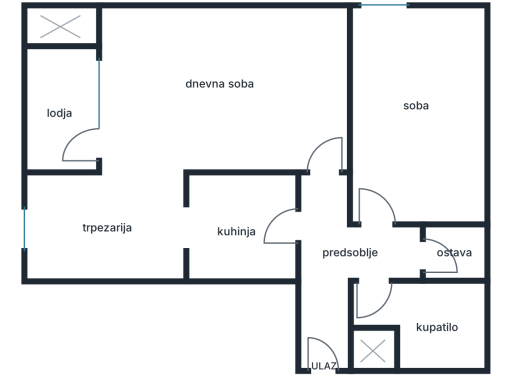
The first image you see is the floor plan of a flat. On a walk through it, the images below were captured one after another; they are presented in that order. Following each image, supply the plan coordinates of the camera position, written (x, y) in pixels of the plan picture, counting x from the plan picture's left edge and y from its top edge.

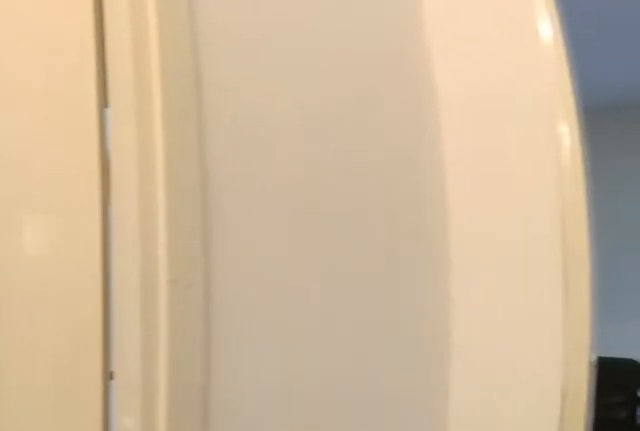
(321, 258)
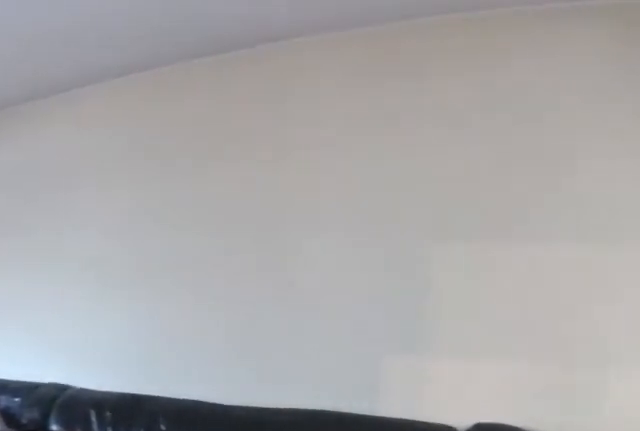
(332, 157)
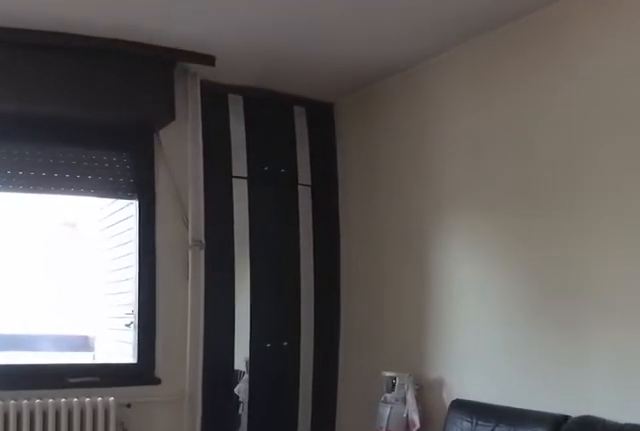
(228, 131)
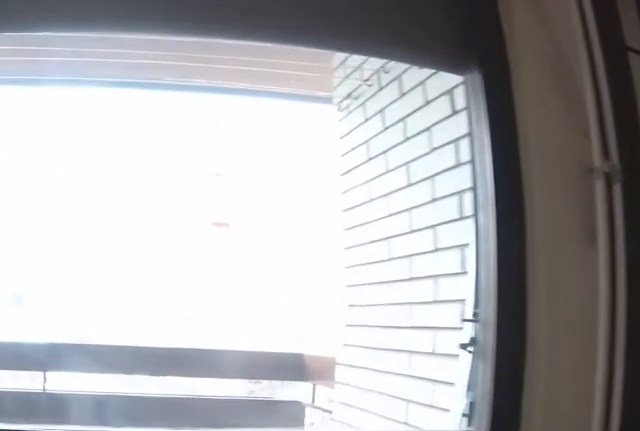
(142, 123)
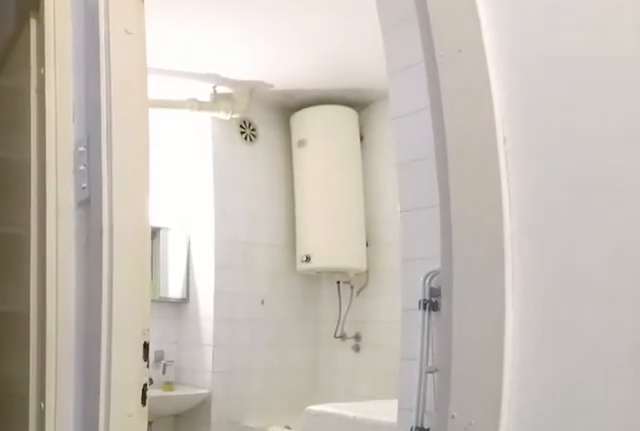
(302, 245)
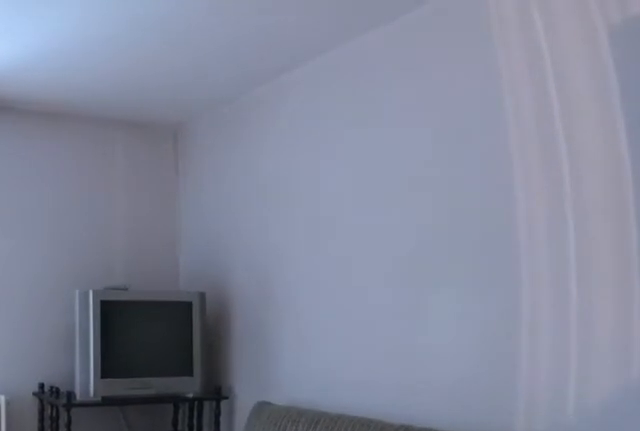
(386, 226)
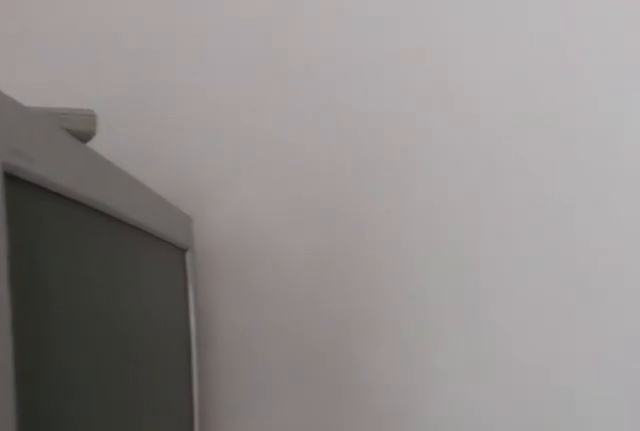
(374, 43)
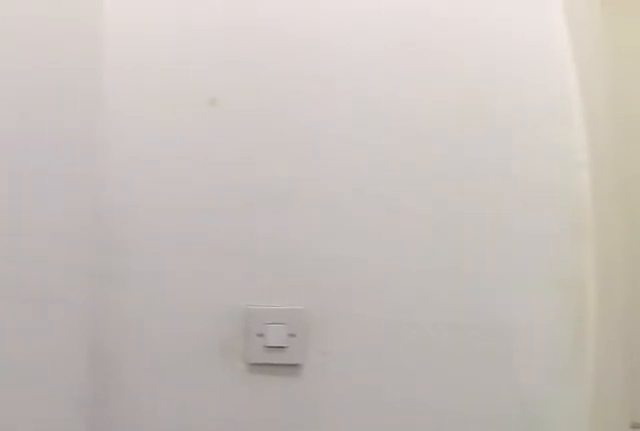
(332, 254)
